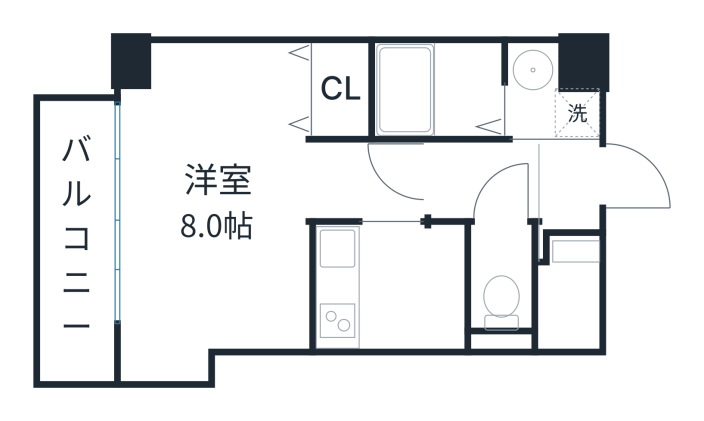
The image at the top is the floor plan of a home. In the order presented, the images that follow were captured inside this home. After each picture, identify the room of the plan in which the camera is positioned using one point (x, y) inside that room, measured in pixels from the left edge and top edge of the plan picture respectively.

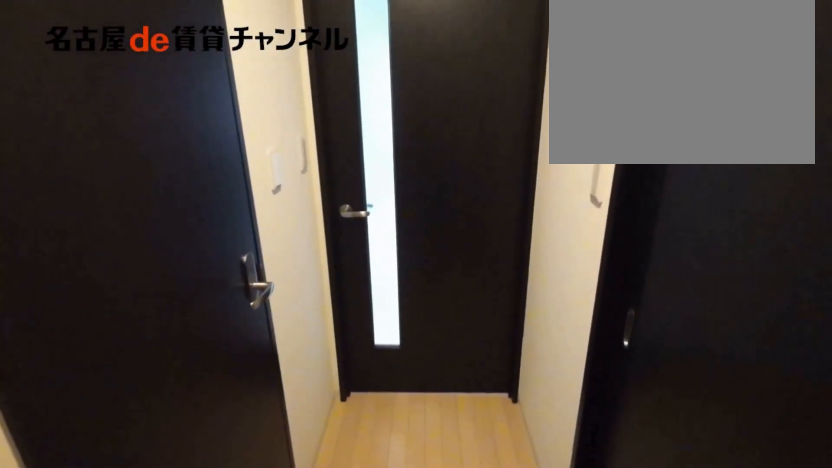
(485, 181)
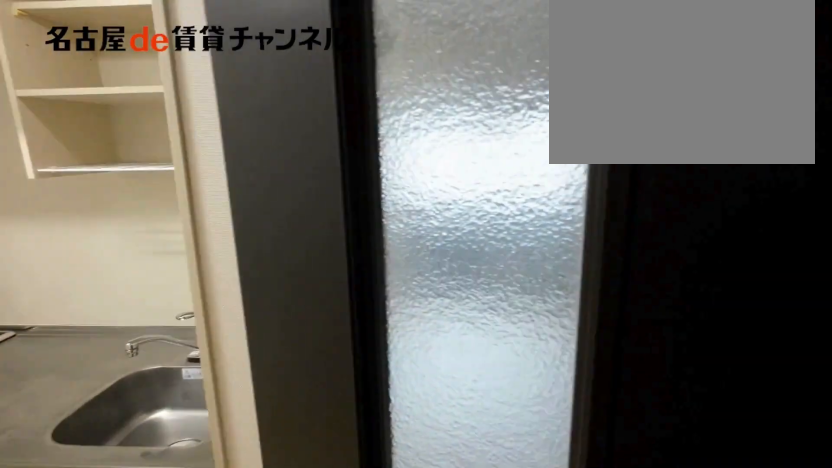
(389, 286)
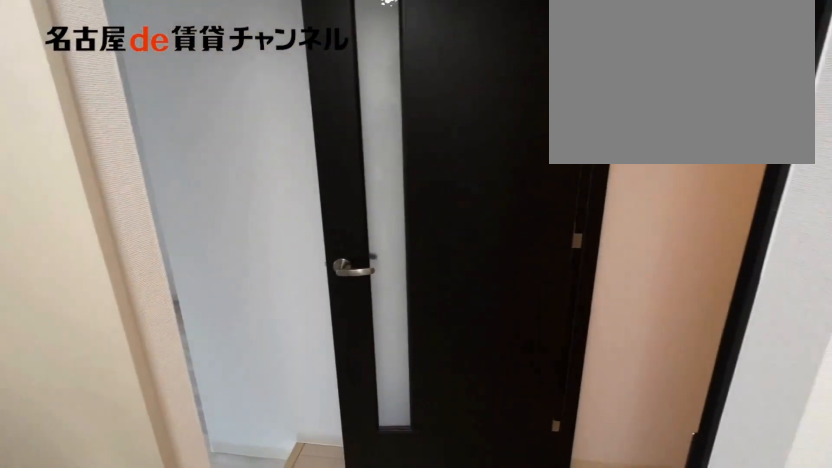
(389, 286)
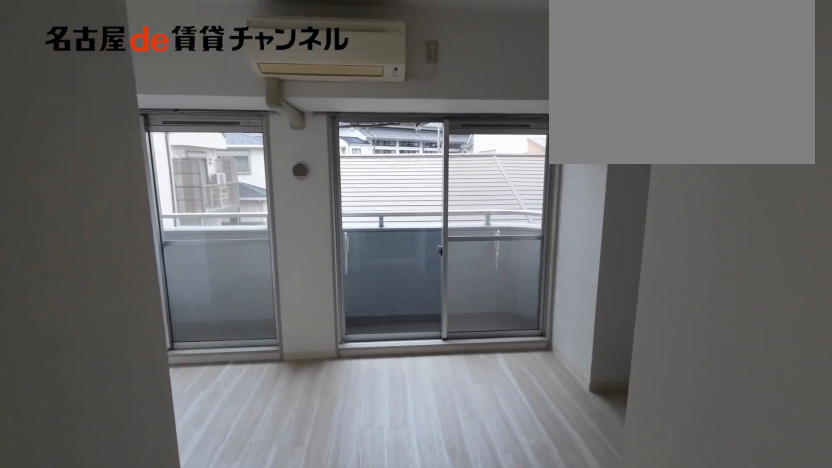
(233, 203)
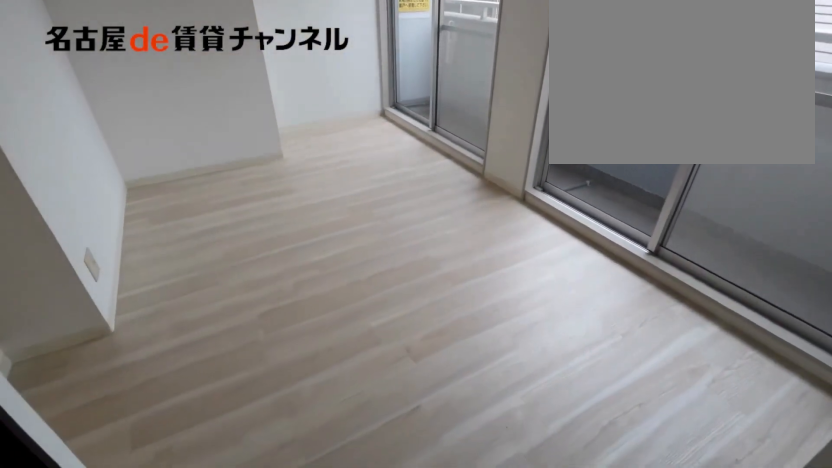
(233, 203)
